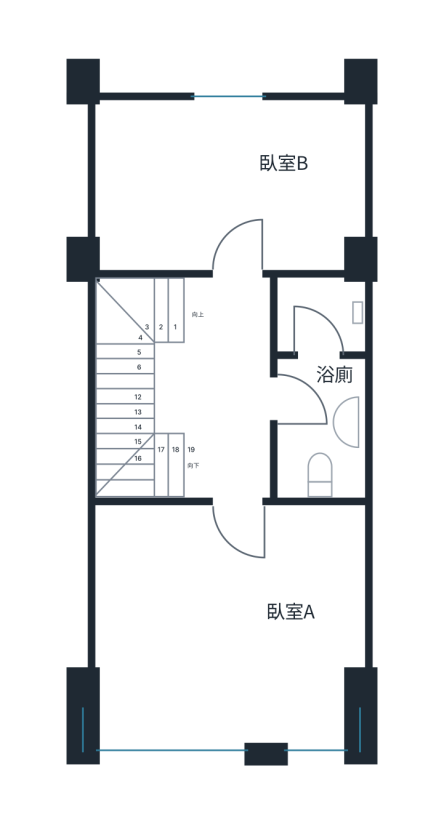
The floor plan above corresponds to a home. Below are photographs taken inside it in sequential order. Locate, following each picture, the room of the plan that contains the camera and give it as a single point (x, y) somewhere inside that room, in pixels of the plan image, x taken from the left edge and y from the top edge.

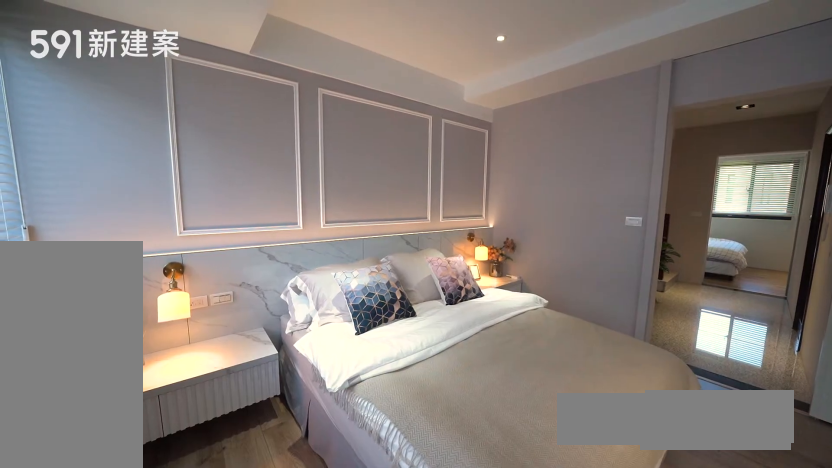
(230, 627)
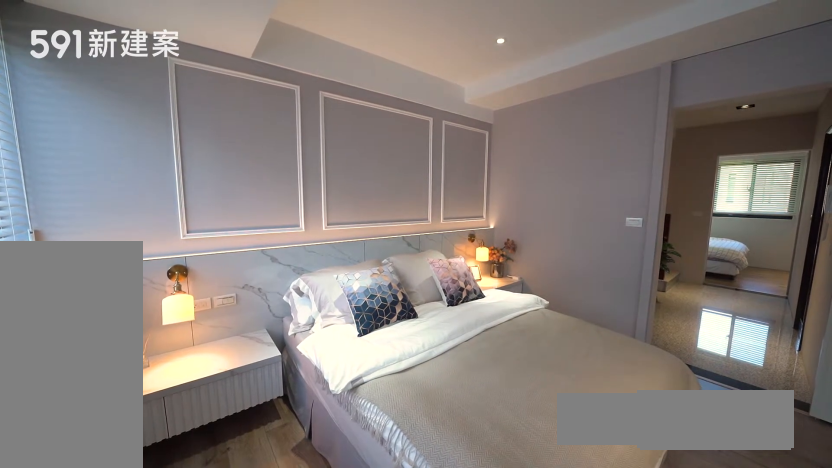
(230, 627)
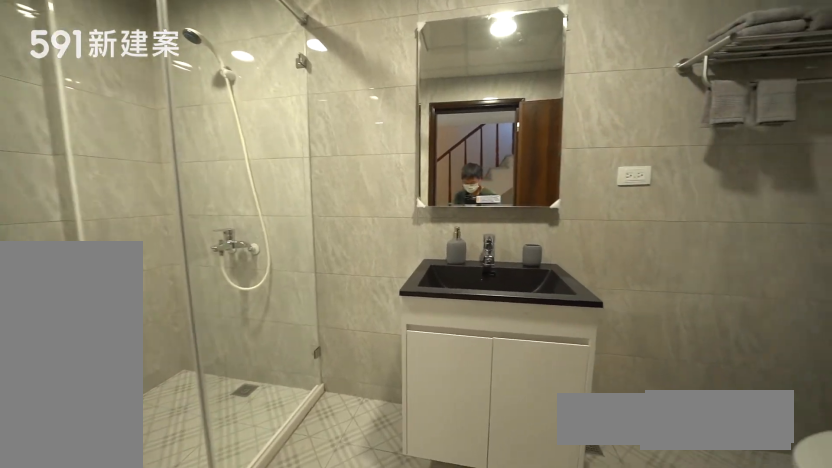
(318, 387)
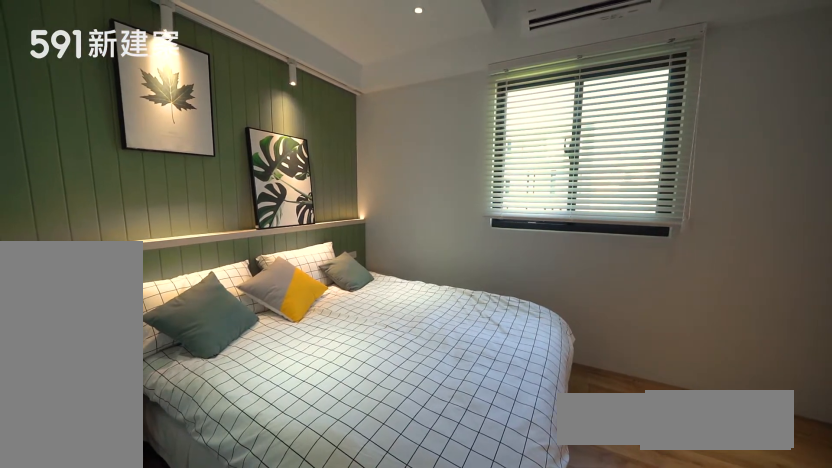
(229, 184)
